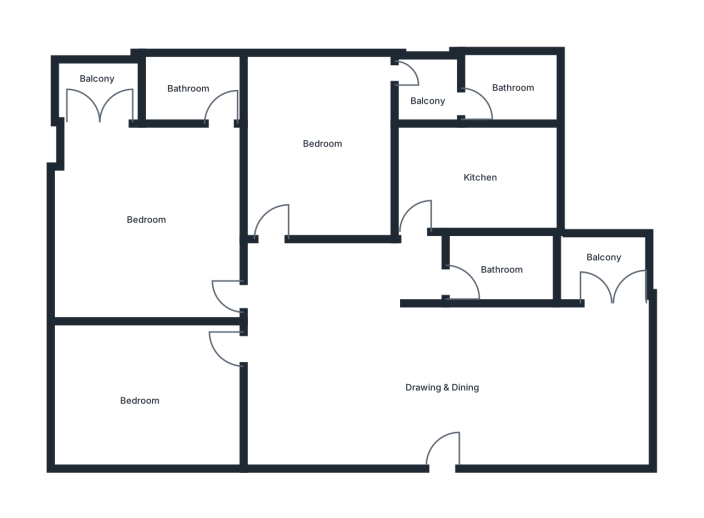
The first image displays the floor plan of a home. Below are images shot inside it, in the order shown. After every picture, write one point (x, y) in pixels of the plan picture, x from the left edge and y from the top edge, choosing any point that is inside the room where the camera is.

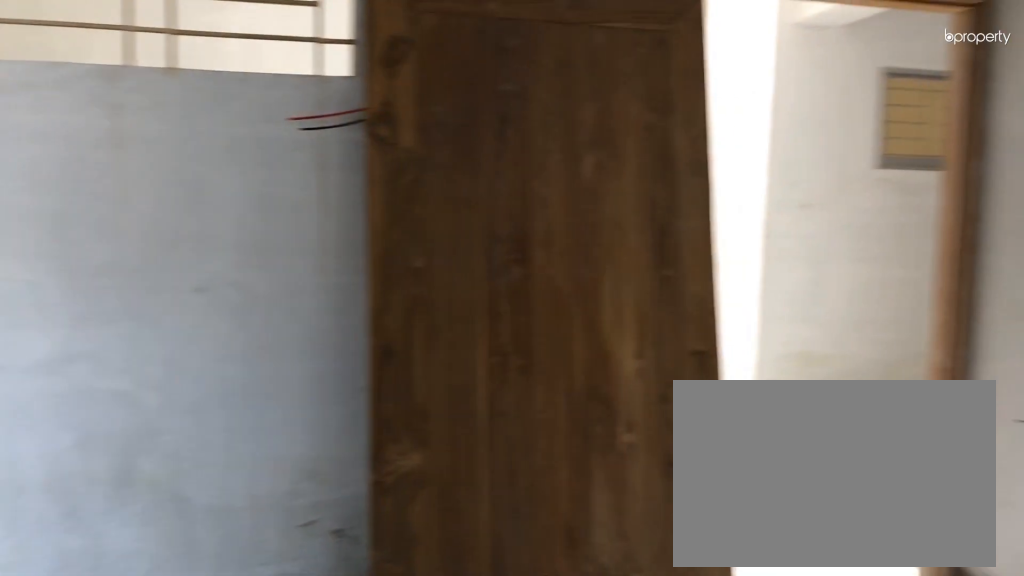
(522, 381)
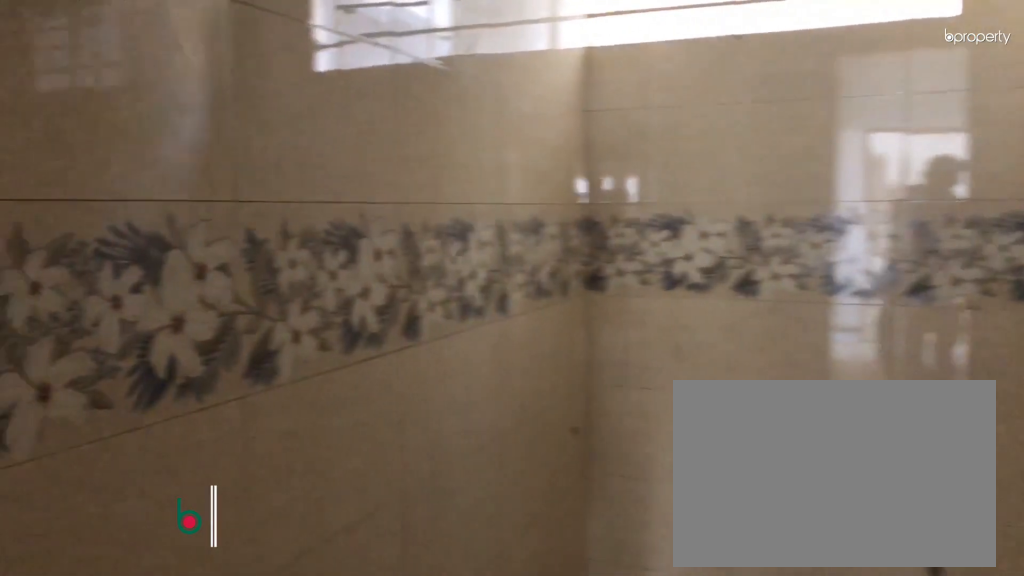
(497, 270)
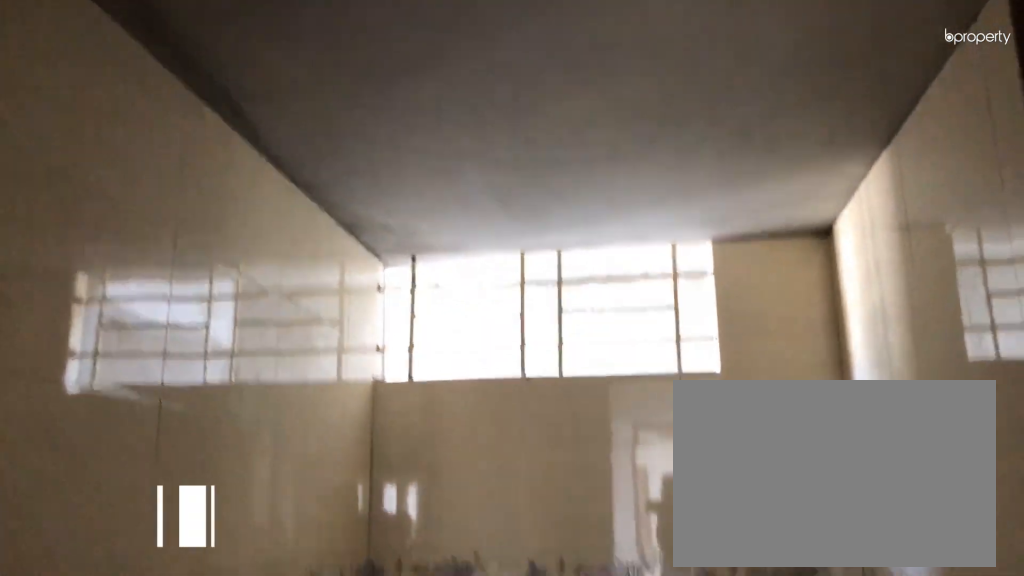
(497, 270)
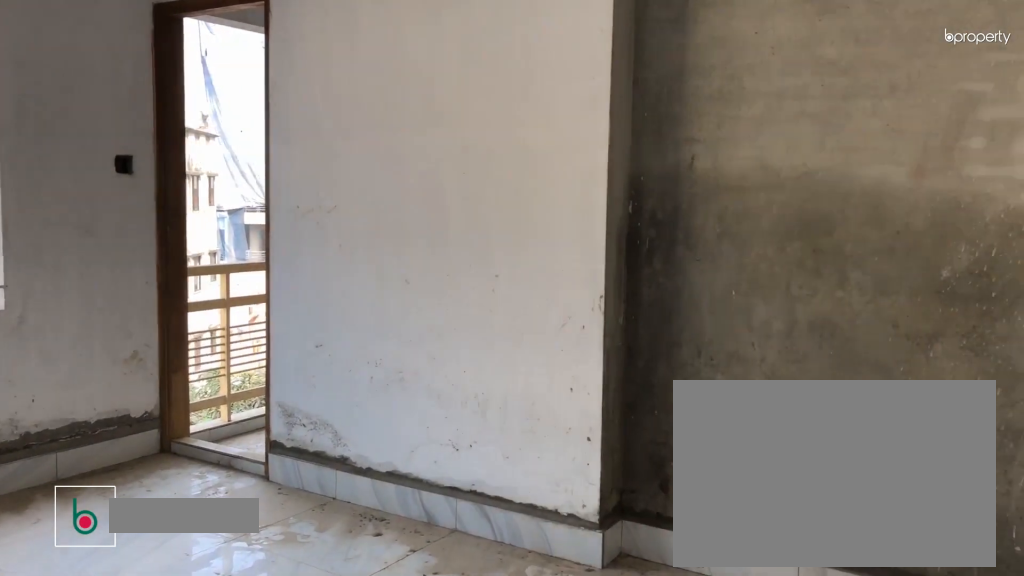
(323, 144)
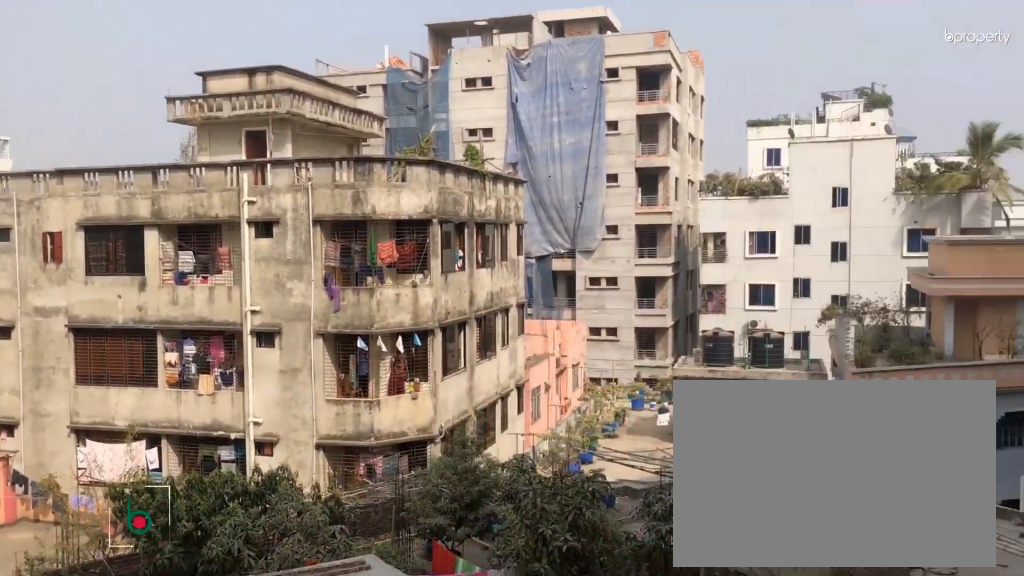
(426, 91)
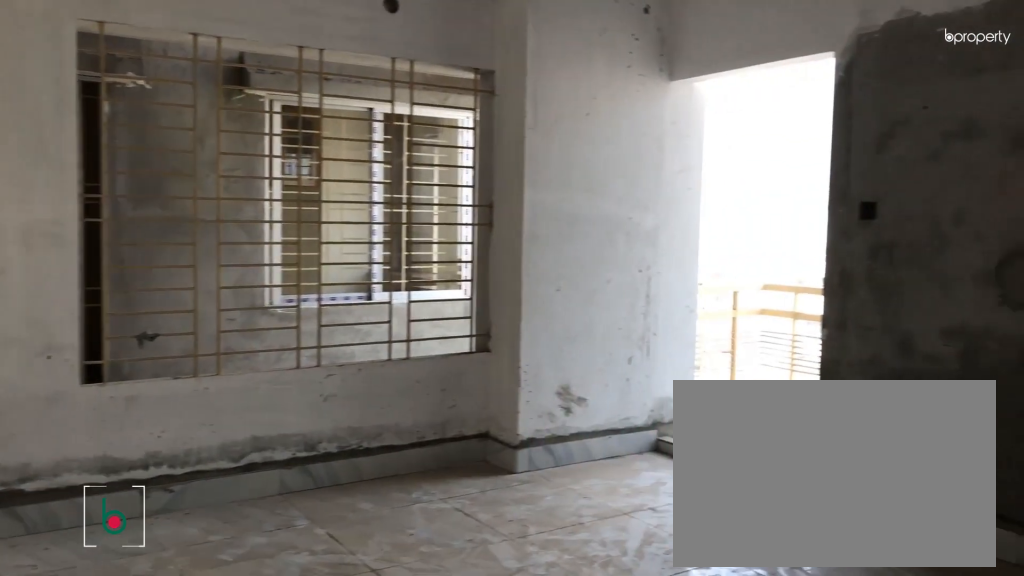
(149, 223)
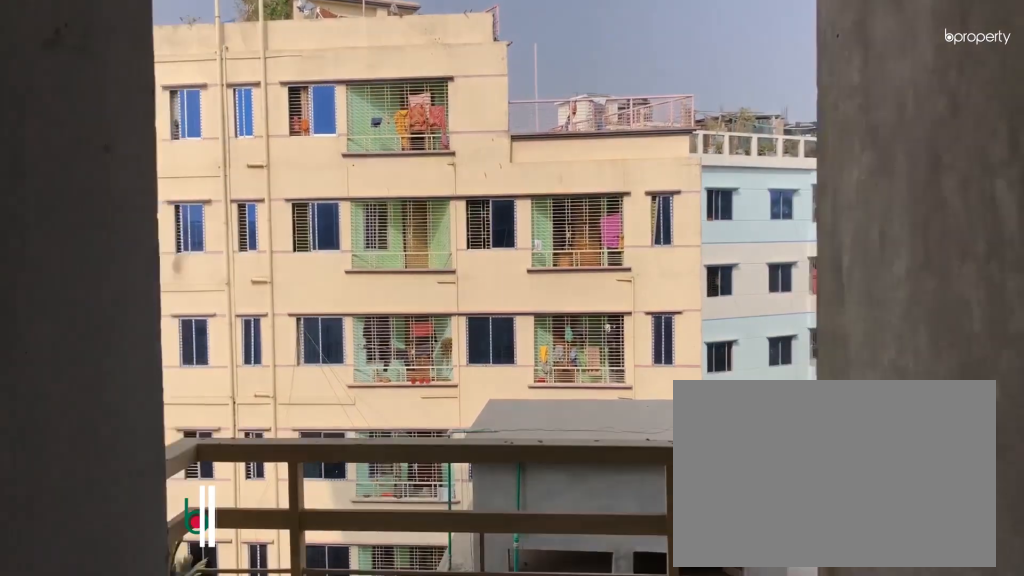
(98, 101)
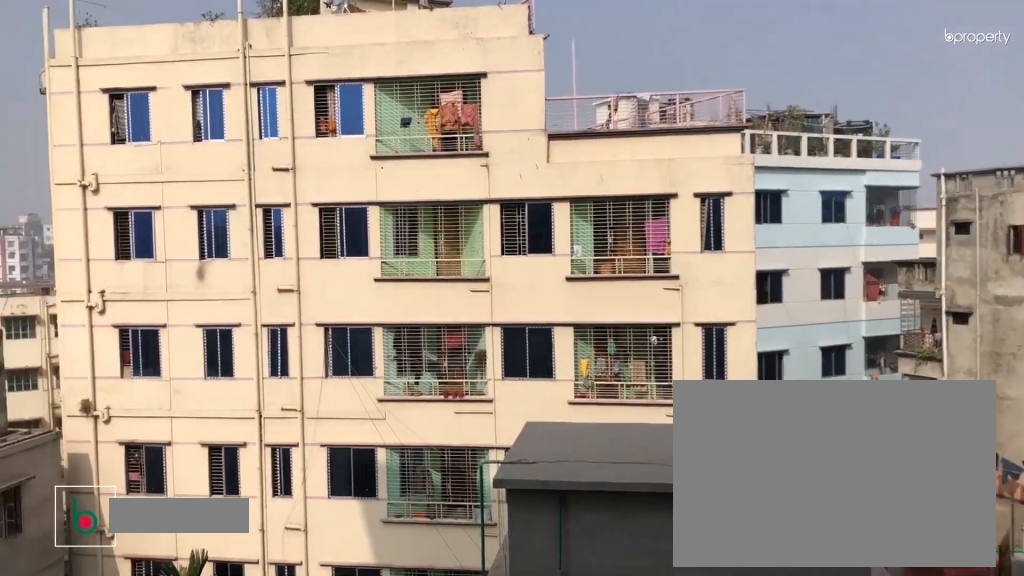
(98, 101)
